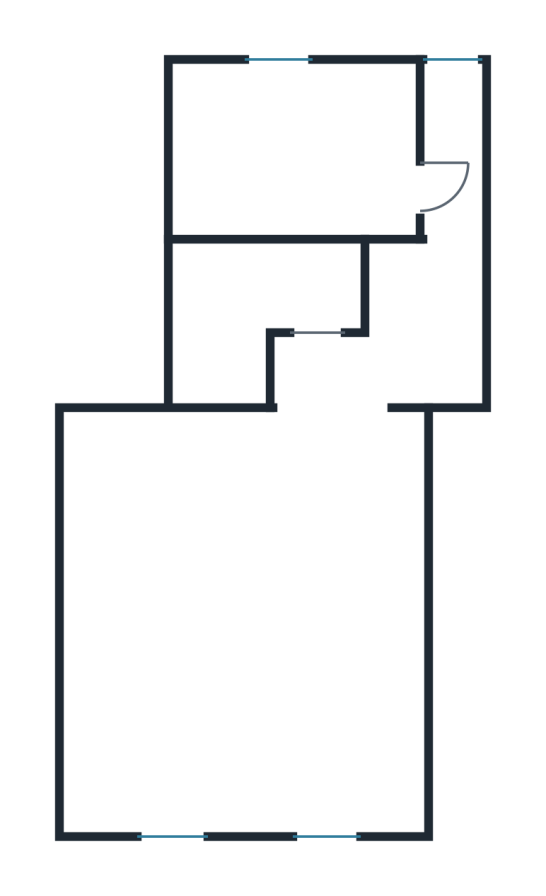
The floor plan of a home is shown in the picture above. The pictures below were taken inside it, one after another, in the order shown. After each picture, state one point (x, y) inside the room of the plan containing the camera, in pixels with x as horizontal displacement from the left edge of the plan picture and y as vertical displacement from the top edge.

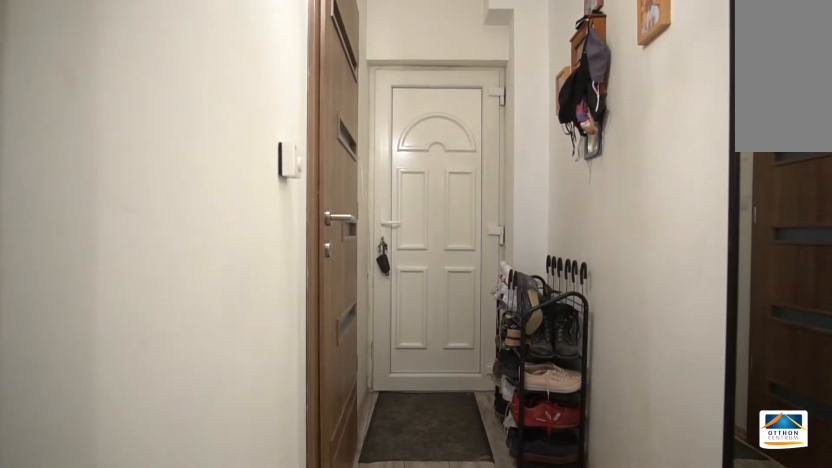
(450, 260)
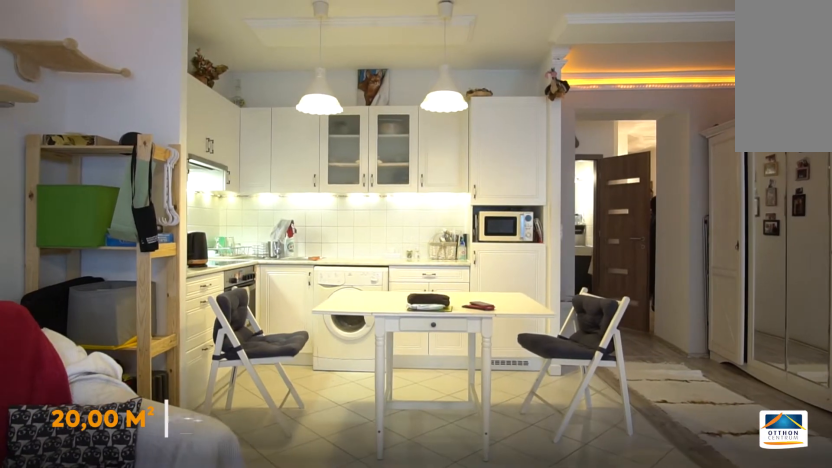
(254, 626)
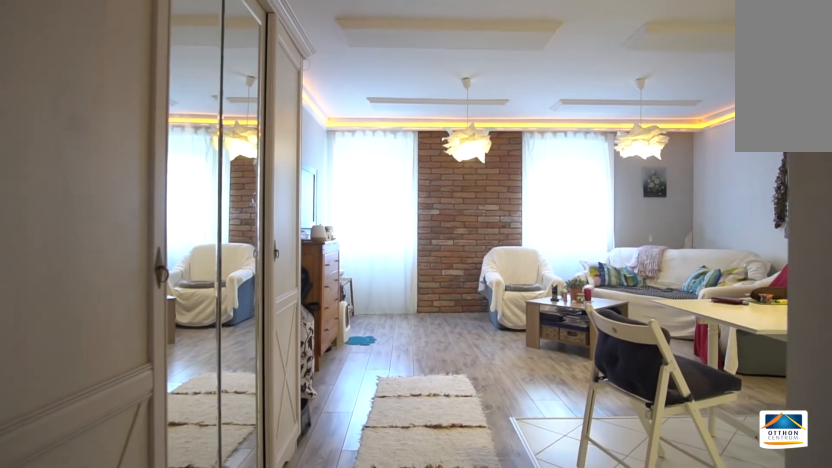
(254, 623)
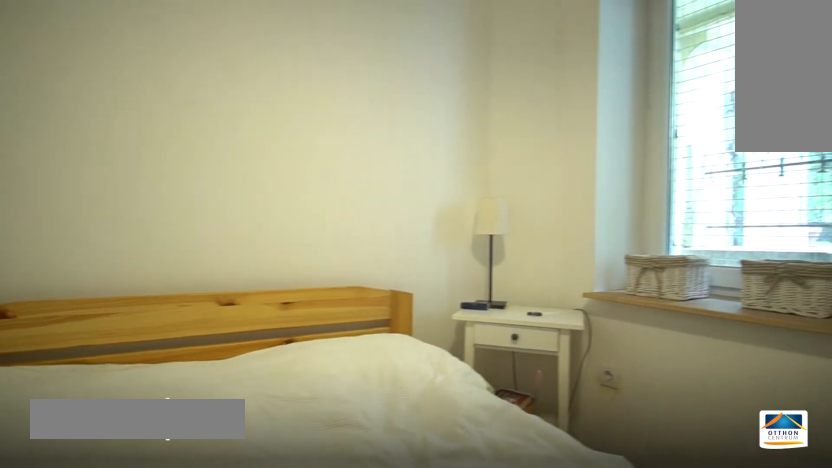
(279, 139)
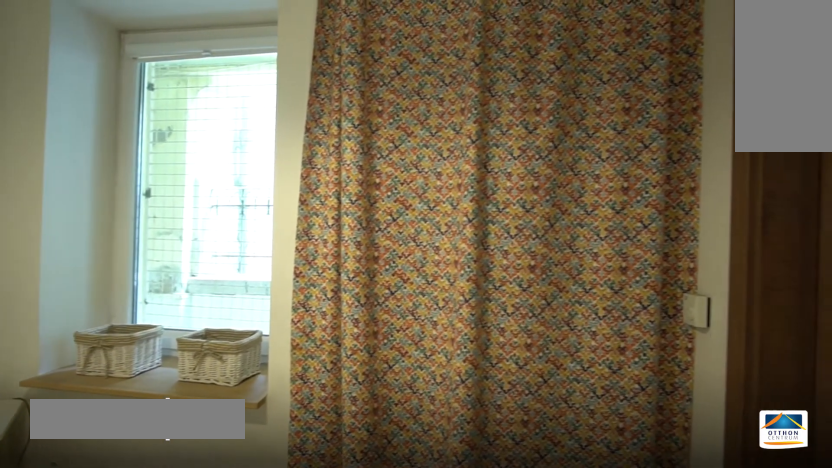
(280, 138)
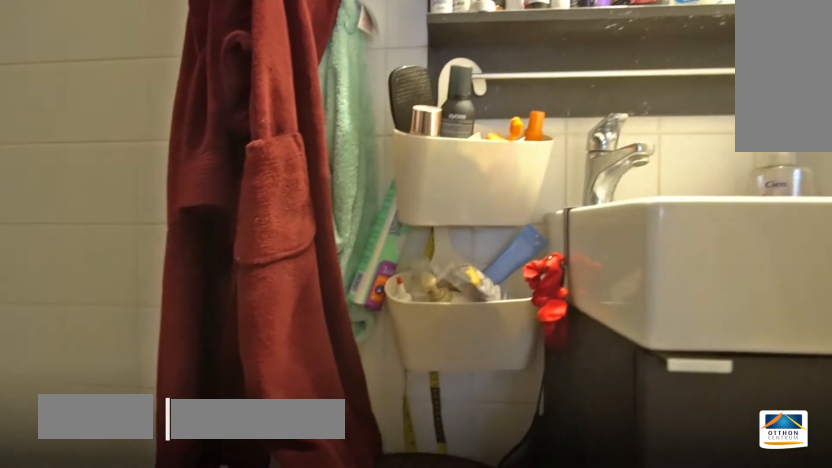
(269, 291)
